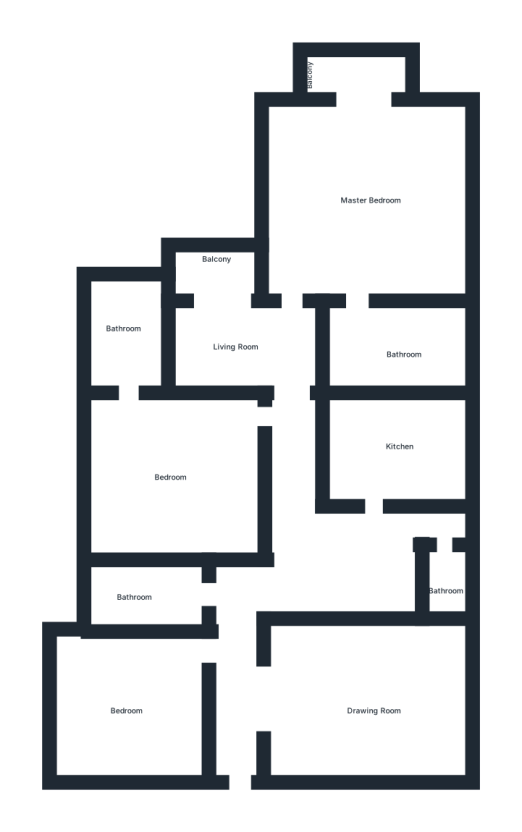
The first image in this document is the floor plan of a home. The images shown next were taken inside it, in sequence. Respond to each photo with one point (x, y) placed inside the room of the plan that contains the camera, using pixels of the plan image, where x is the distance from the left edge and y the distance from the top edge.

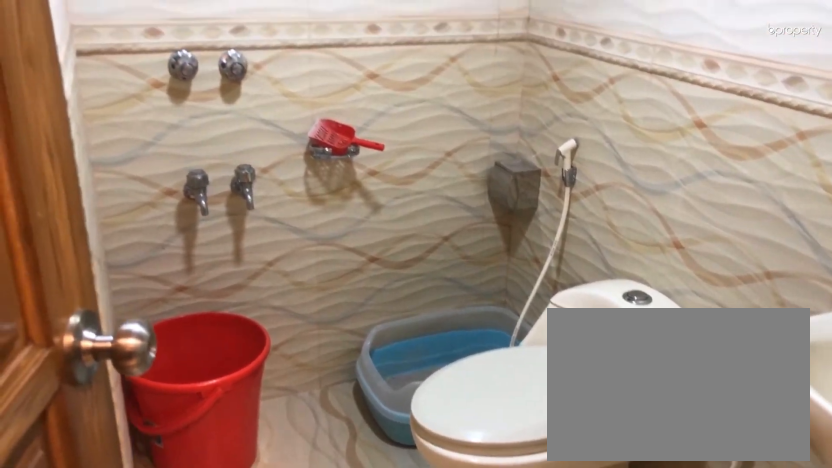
(138, 599)
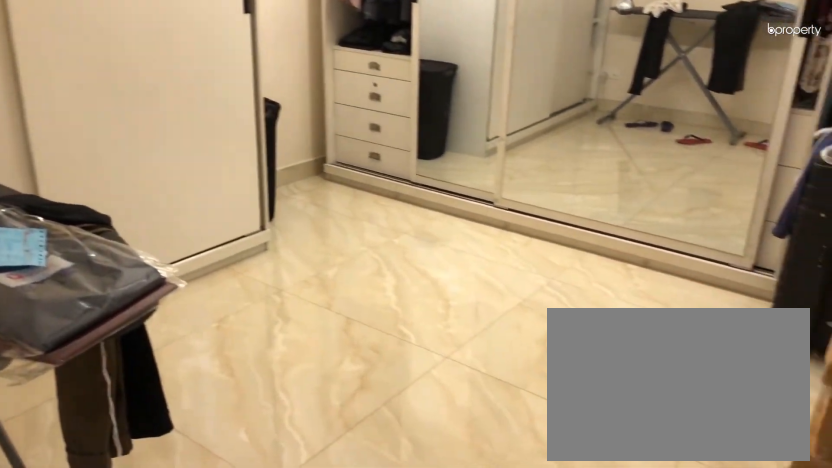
(142, 698)
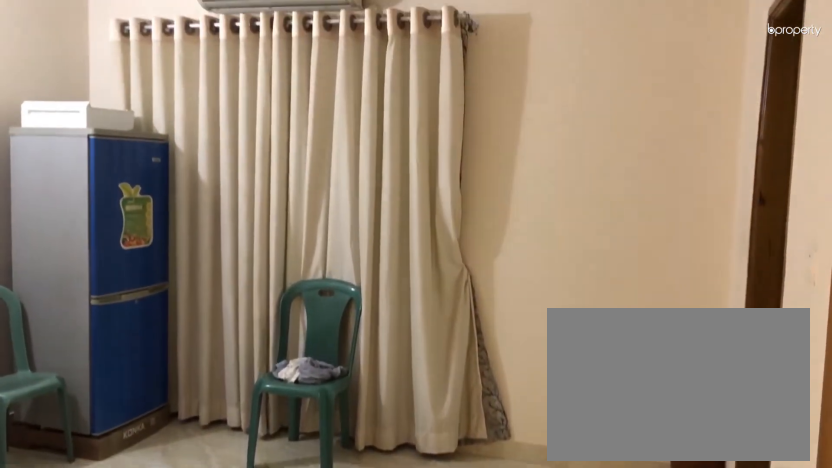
(153, 467)
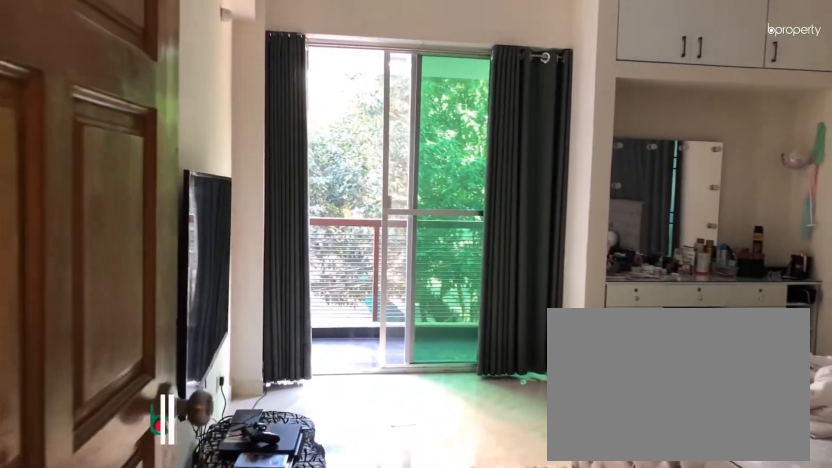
(367, 197)
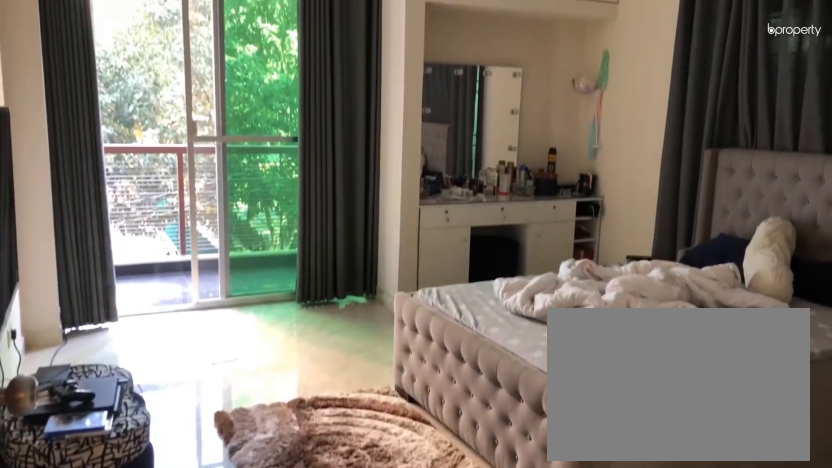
(367, 197)
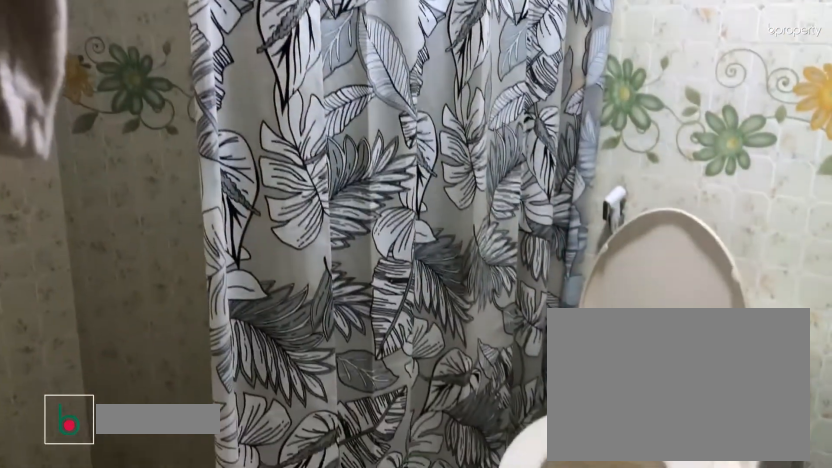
(400, 346)
